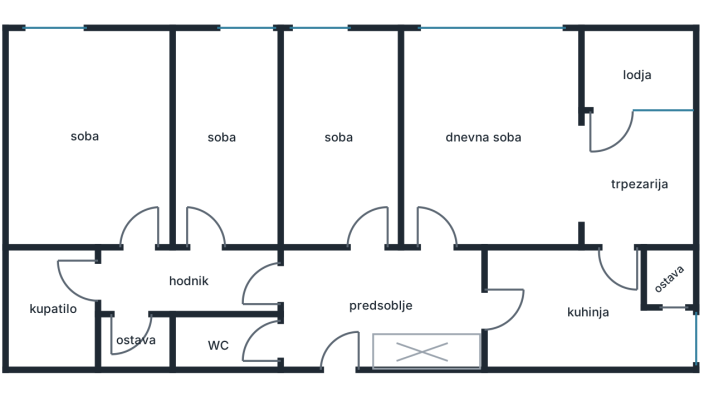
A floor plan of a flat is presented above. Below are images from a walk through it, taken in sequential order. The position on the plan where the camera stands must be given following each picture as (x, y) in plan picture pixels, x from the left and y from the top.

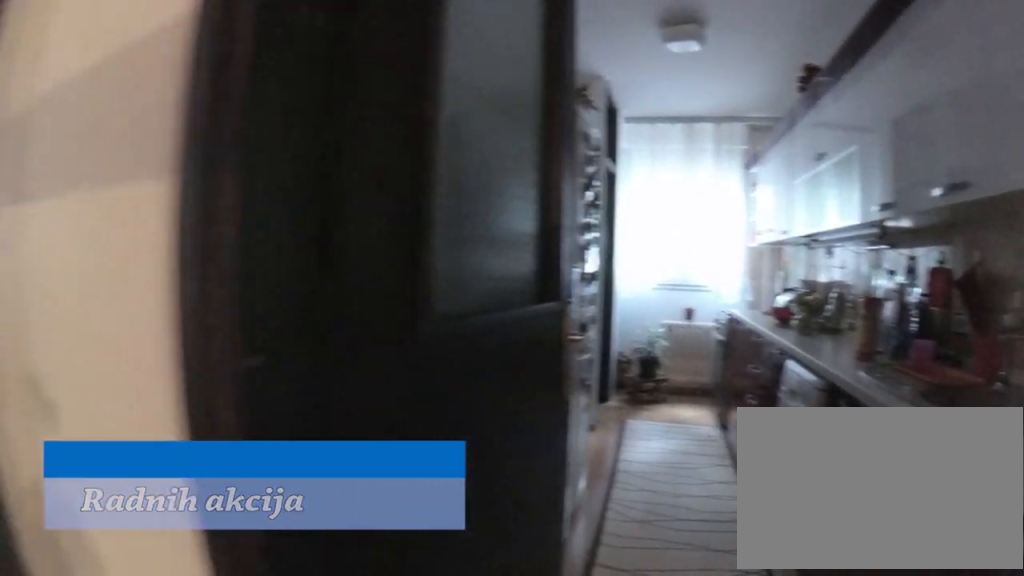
(470, 338)
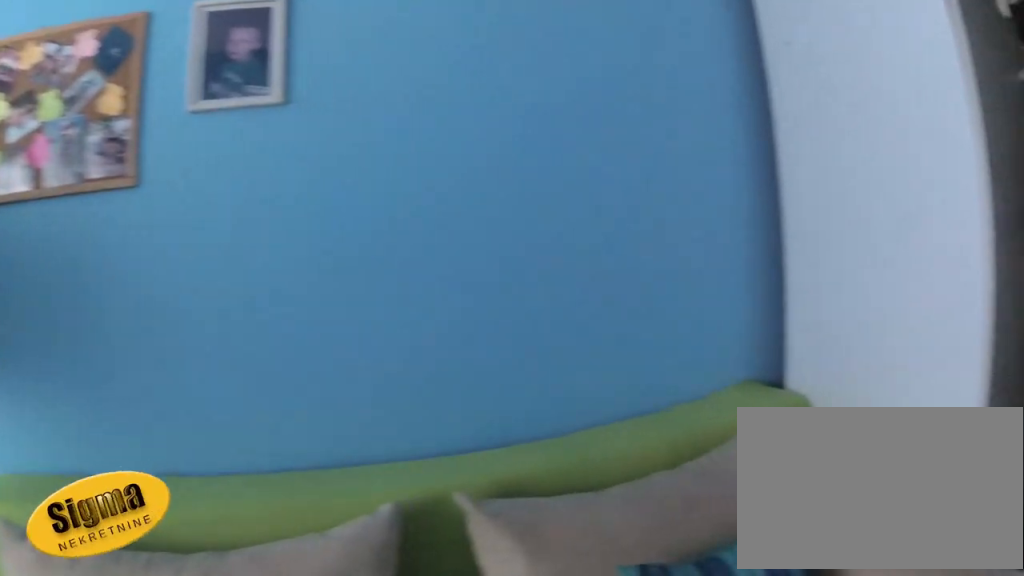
(354, 129)
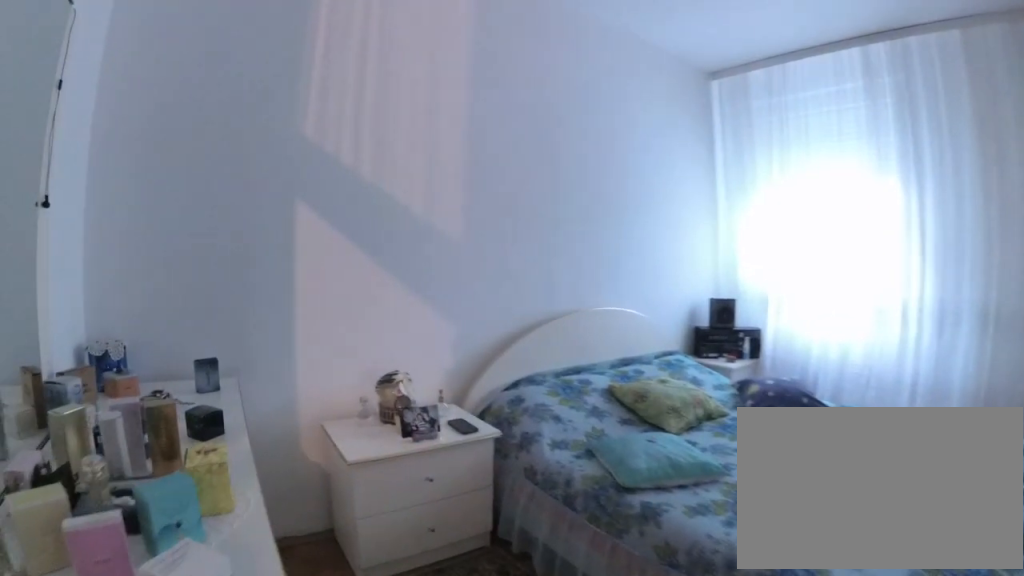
(130, 230)
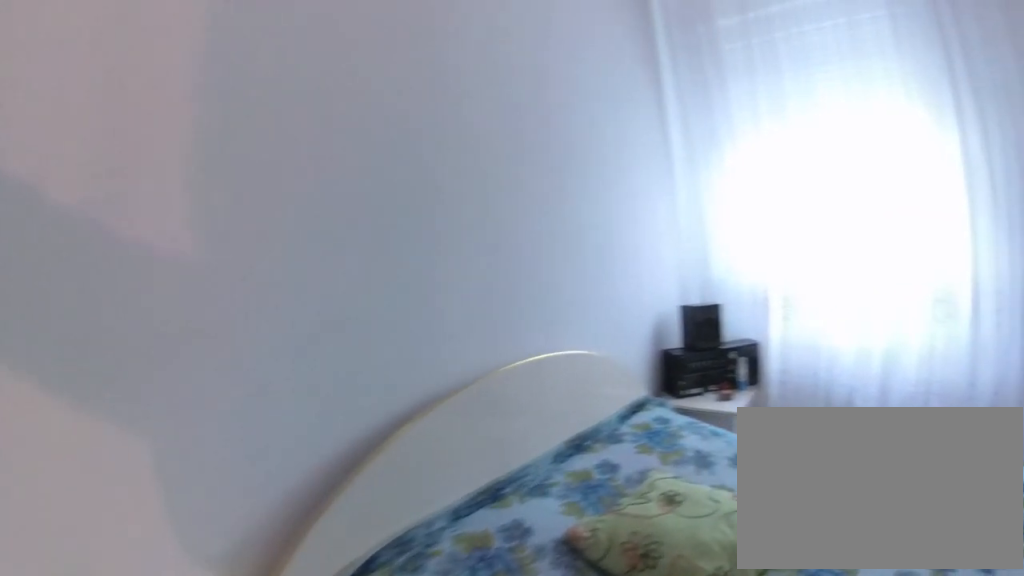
(71, 165)
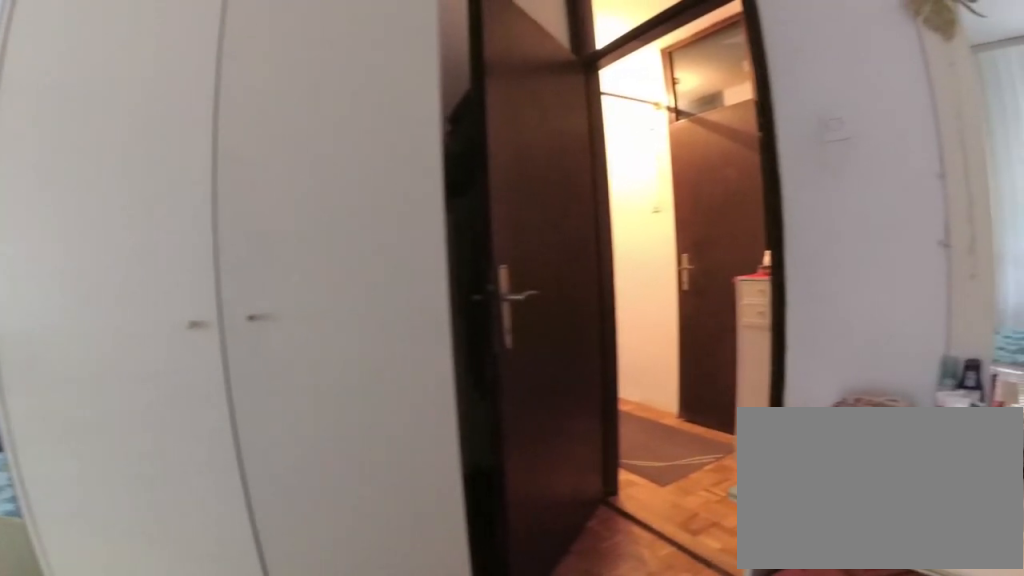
(56, 156)
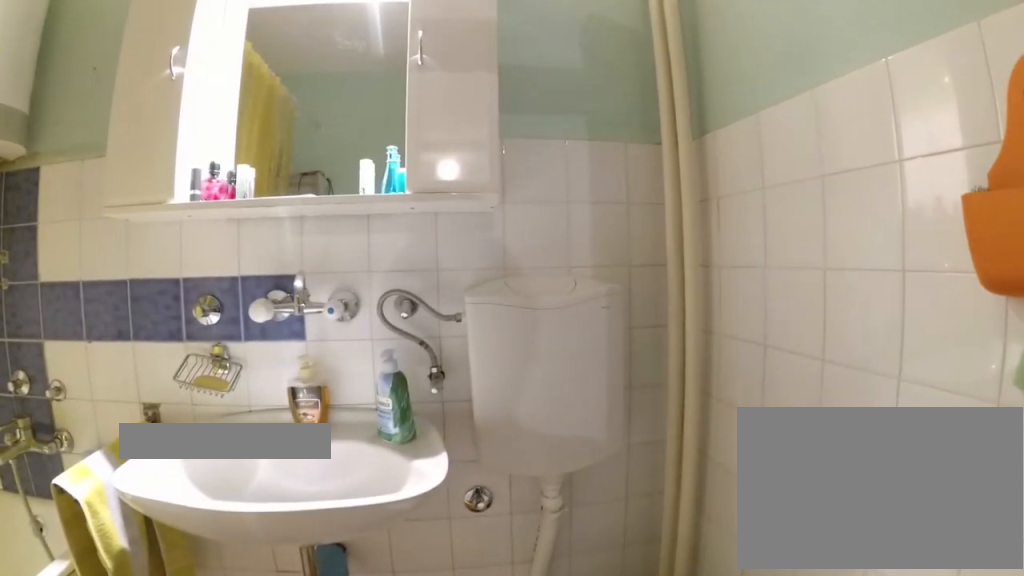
(77, 271)
